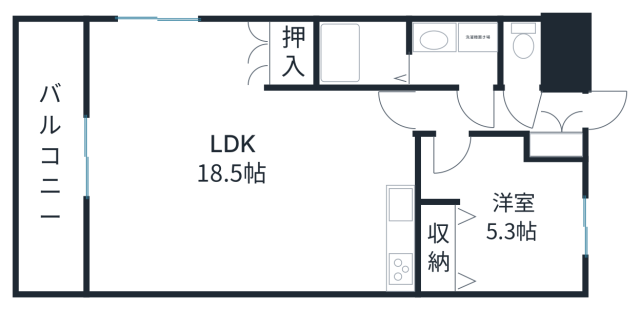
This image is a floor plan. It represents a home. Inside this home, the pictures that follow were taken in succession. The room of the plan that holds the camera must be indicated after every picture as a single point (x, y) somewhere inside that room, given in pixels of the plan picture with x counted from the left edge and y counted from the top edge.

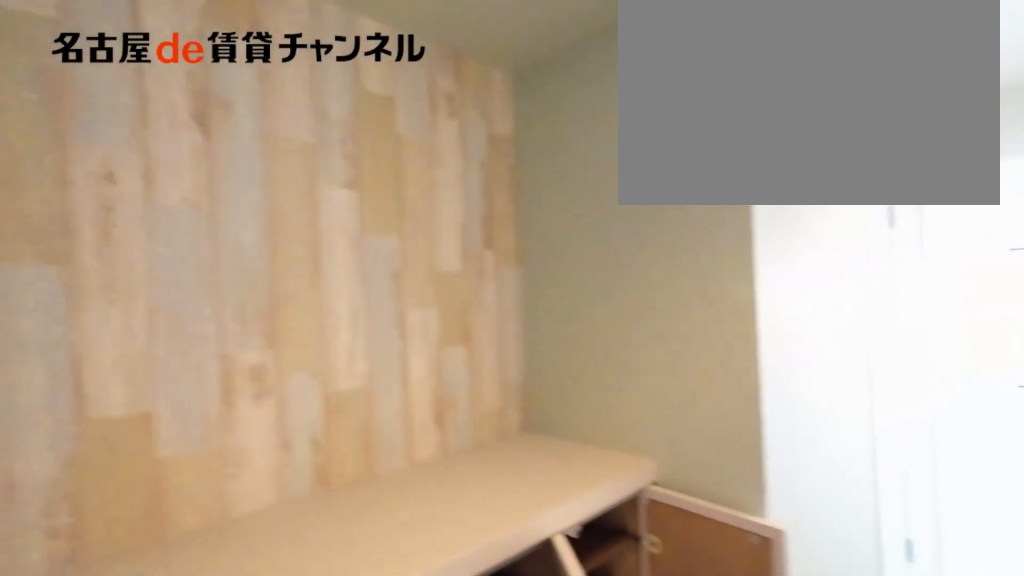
(560, 126)
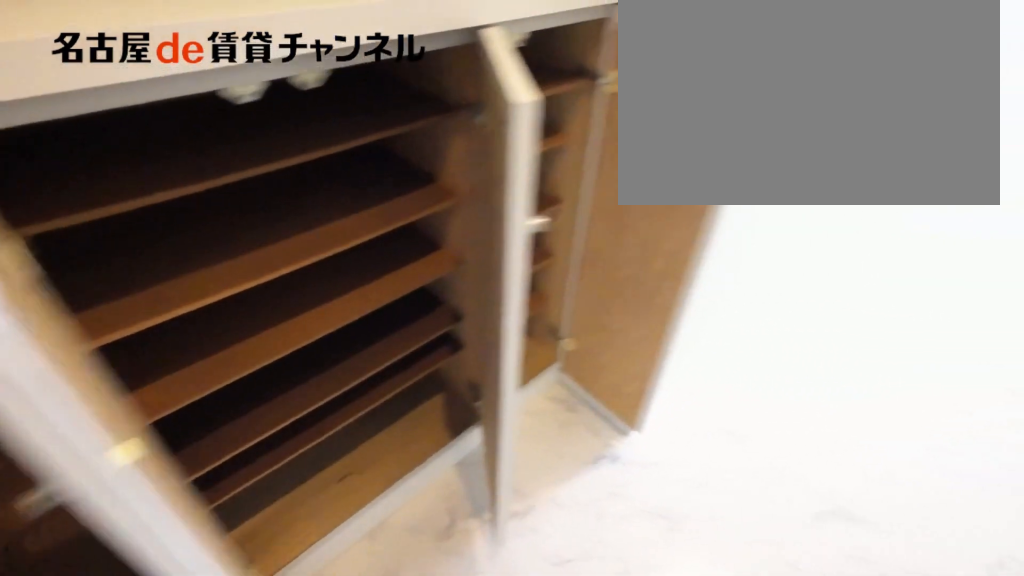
(560, 126)
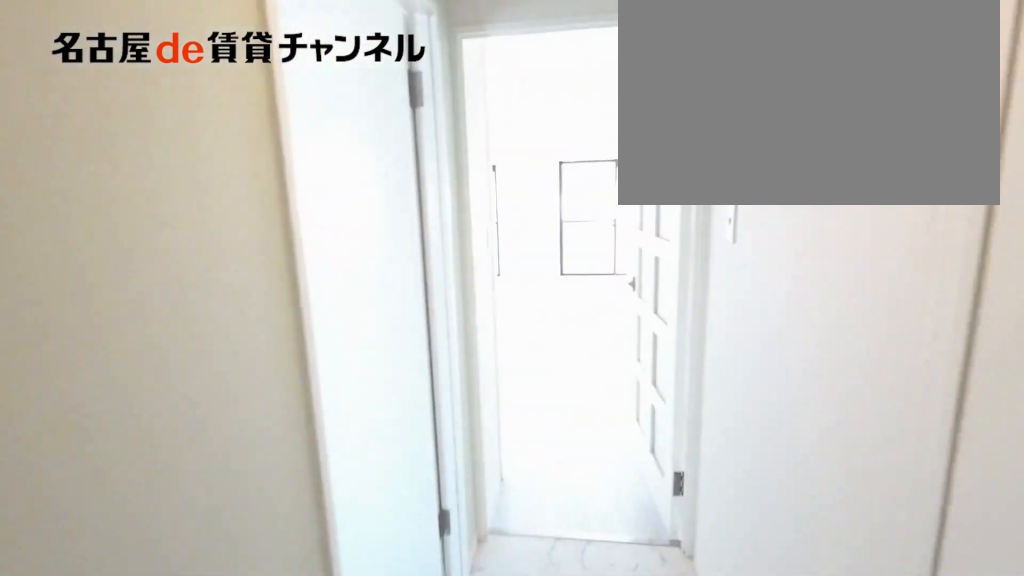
(477, 111)
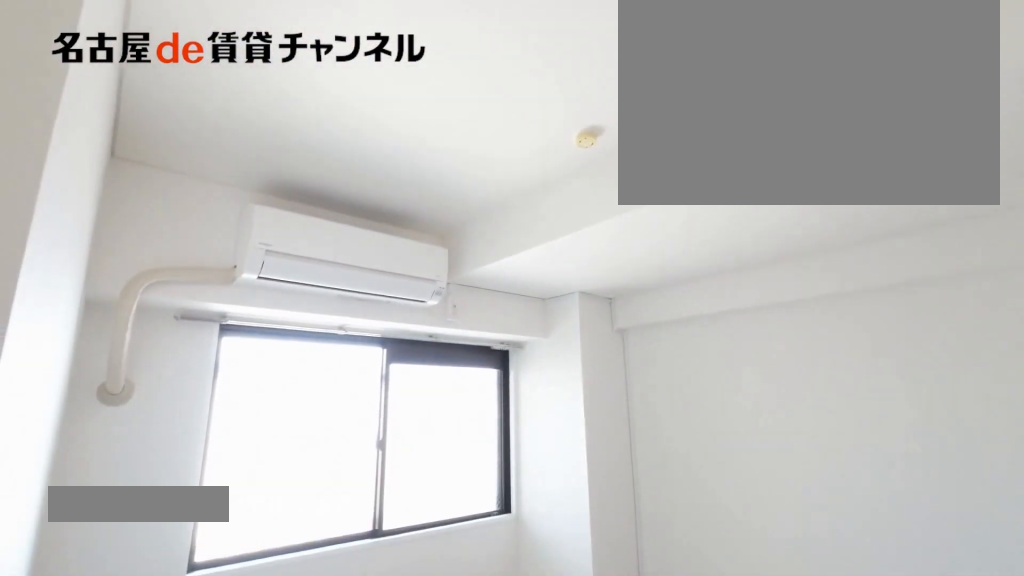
(501, 217)
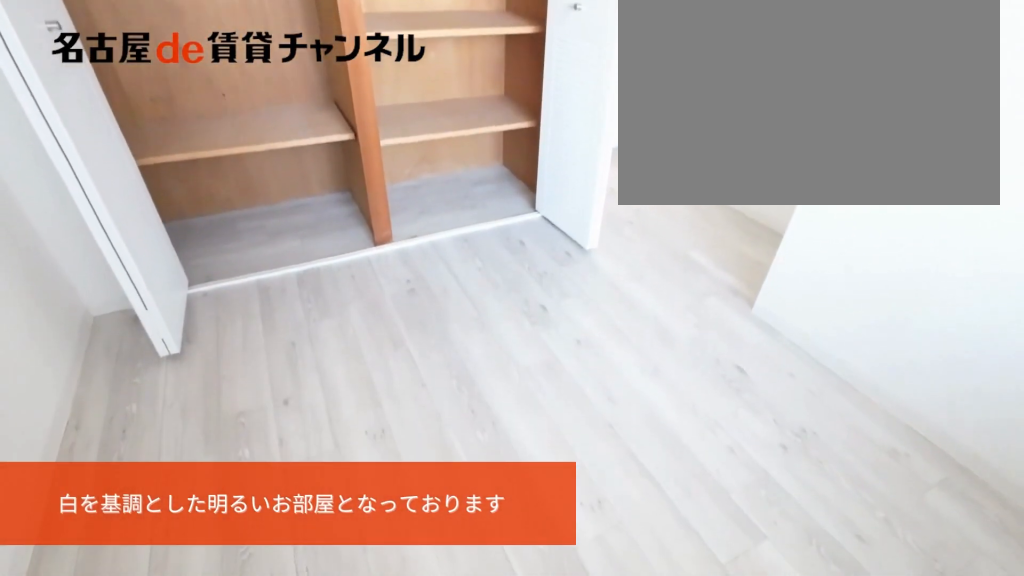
(501, 217)
